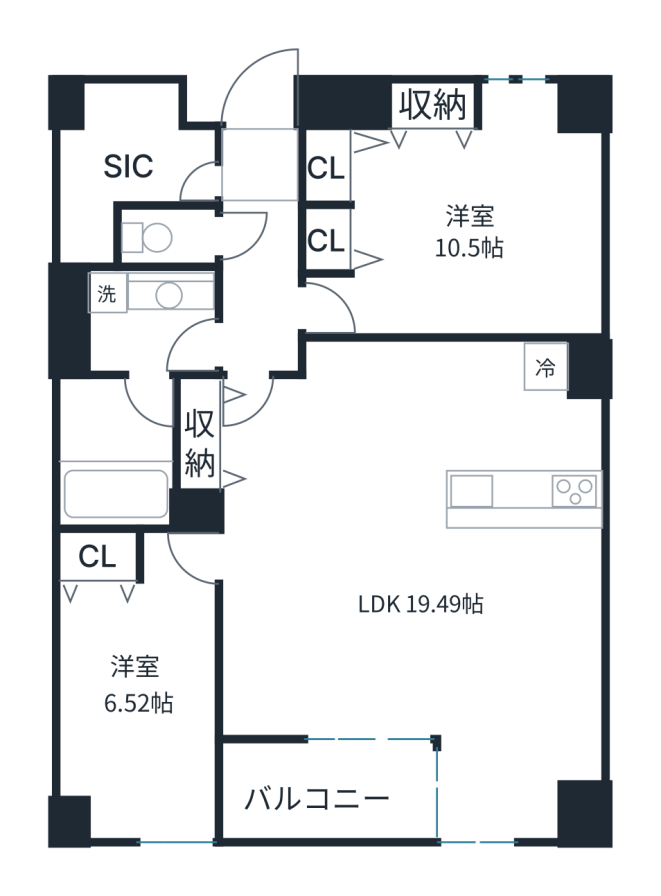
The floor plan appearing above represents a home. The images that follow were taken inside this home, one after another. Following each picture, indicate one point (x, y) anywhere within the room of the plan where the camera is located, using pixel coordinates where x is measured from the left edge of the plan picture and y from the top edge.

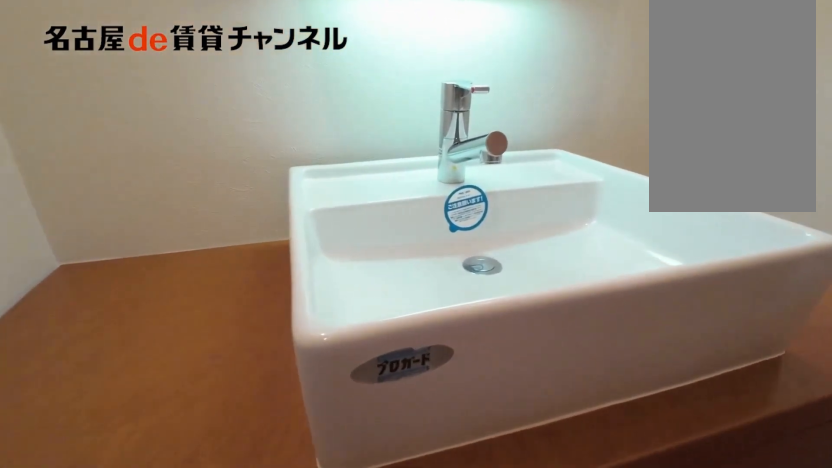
(145, 320)
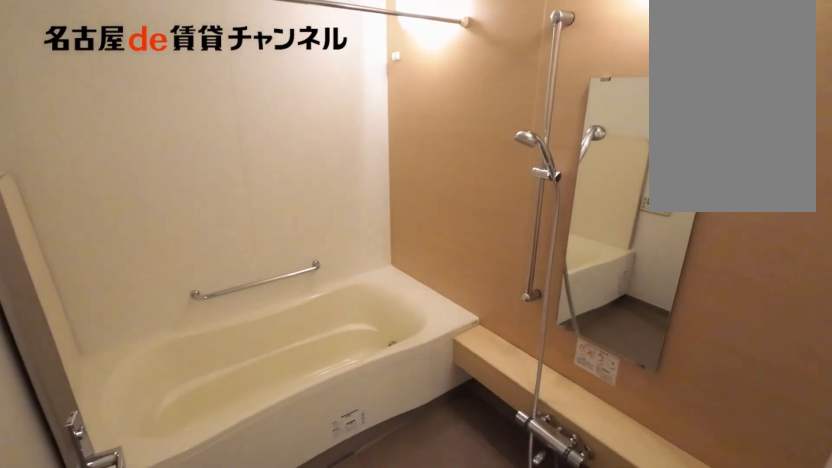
(123, 451)
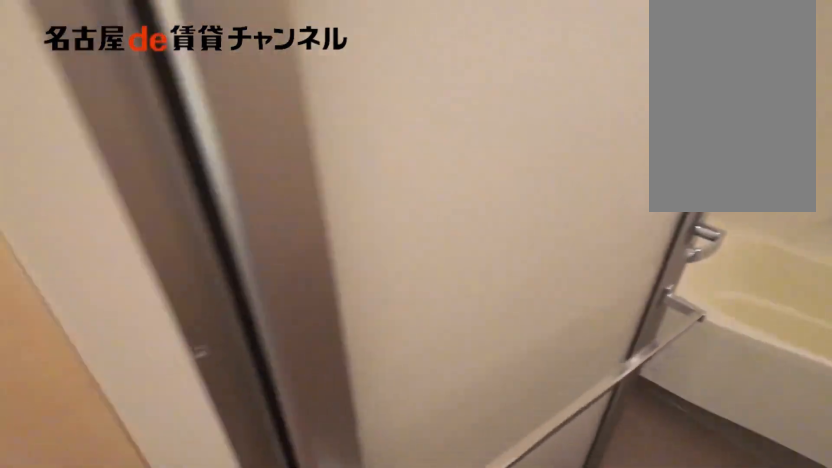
(123, 451)
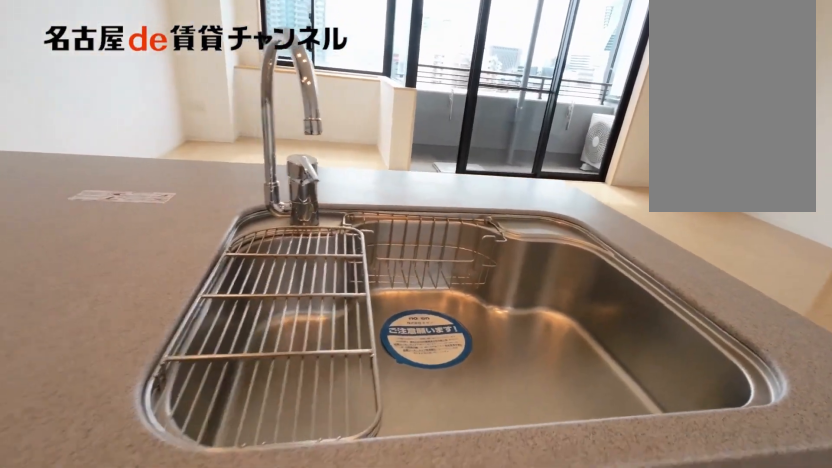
(523, 498)
